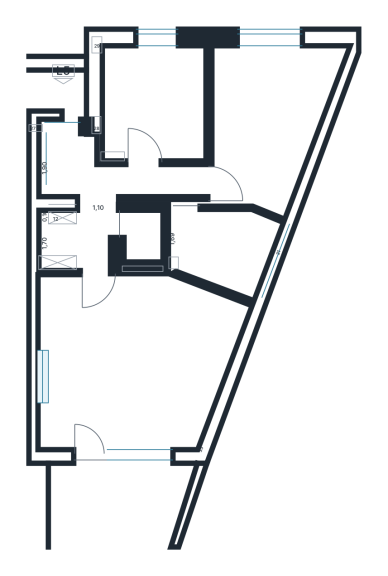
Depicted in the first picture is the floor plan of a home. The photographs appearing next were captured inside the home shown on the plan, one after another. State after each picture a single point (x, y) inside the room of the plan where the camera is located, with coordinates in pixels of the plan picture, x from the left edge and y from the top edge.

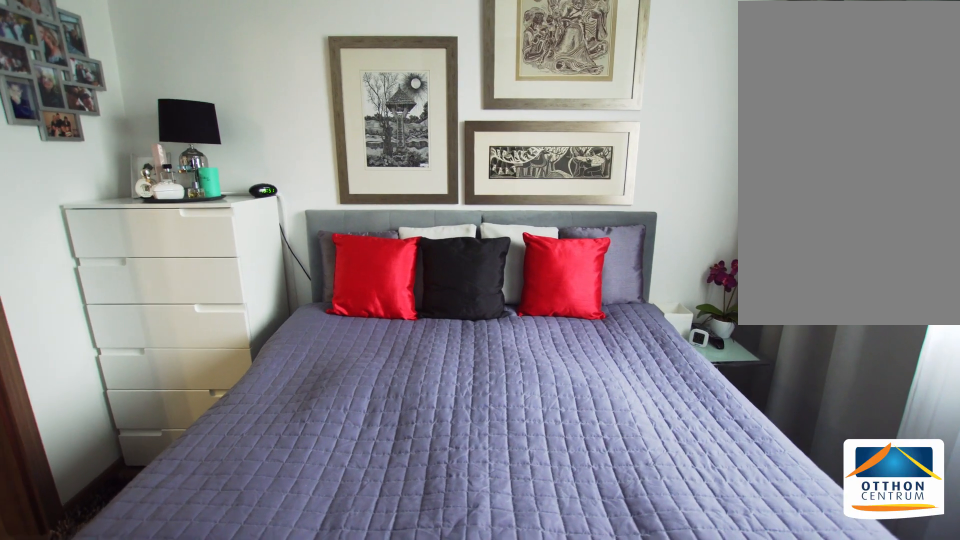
(153, 106)
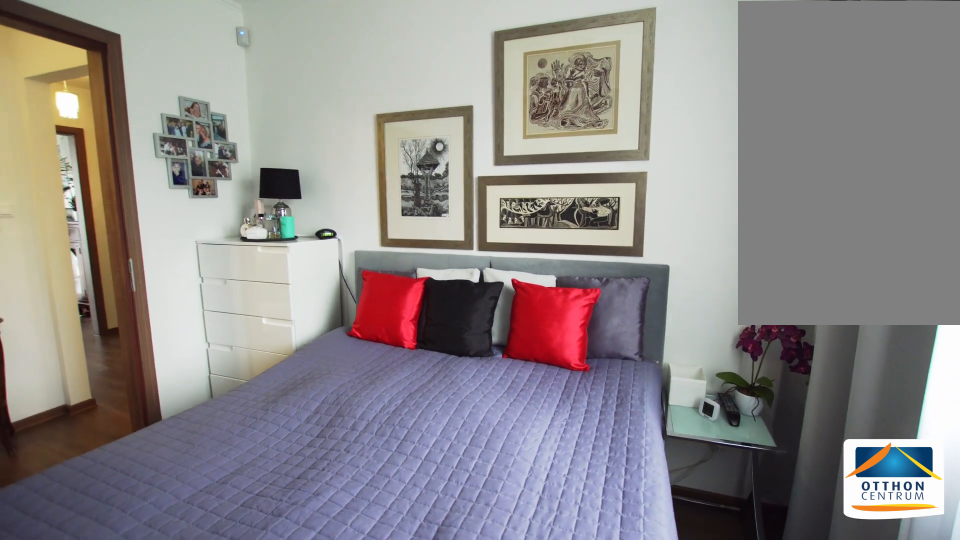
(153, 106)
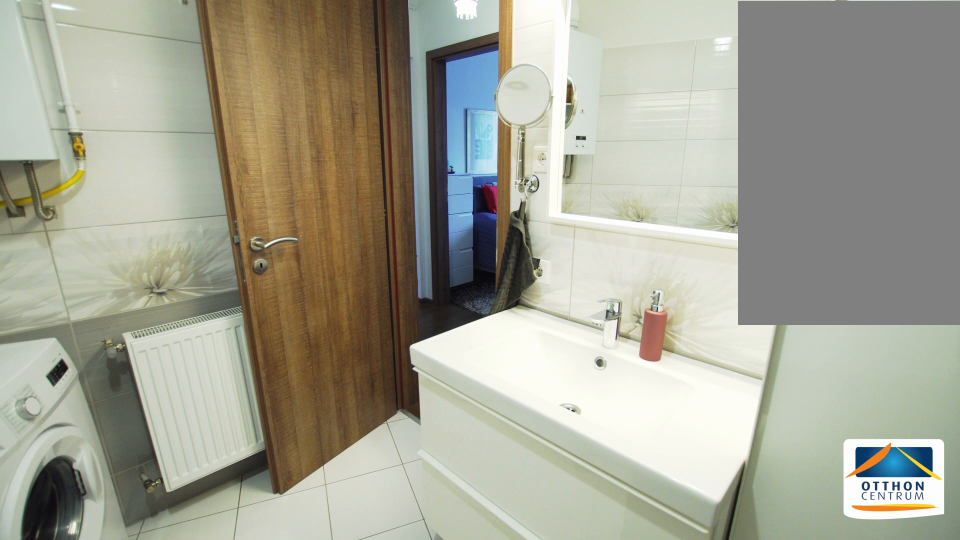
(231, 246)
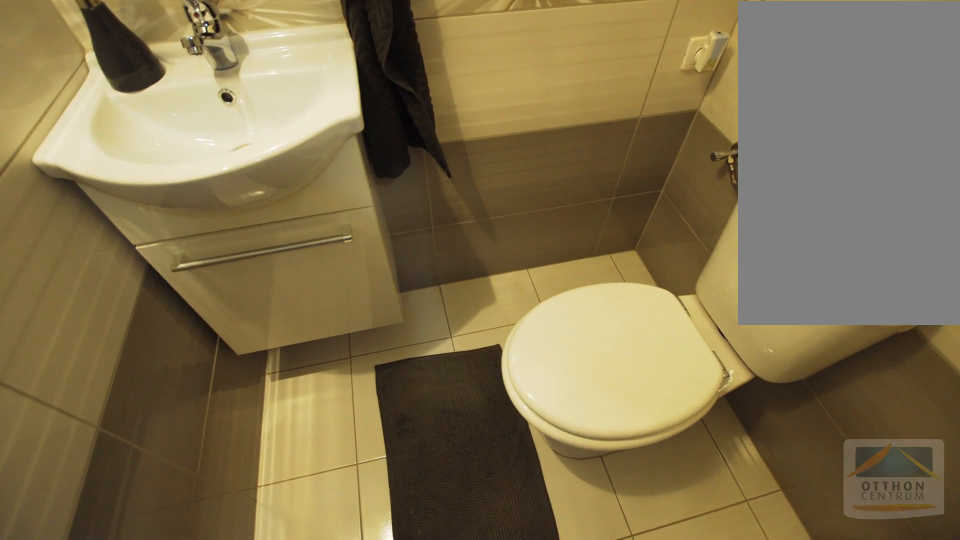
(141, 233)
